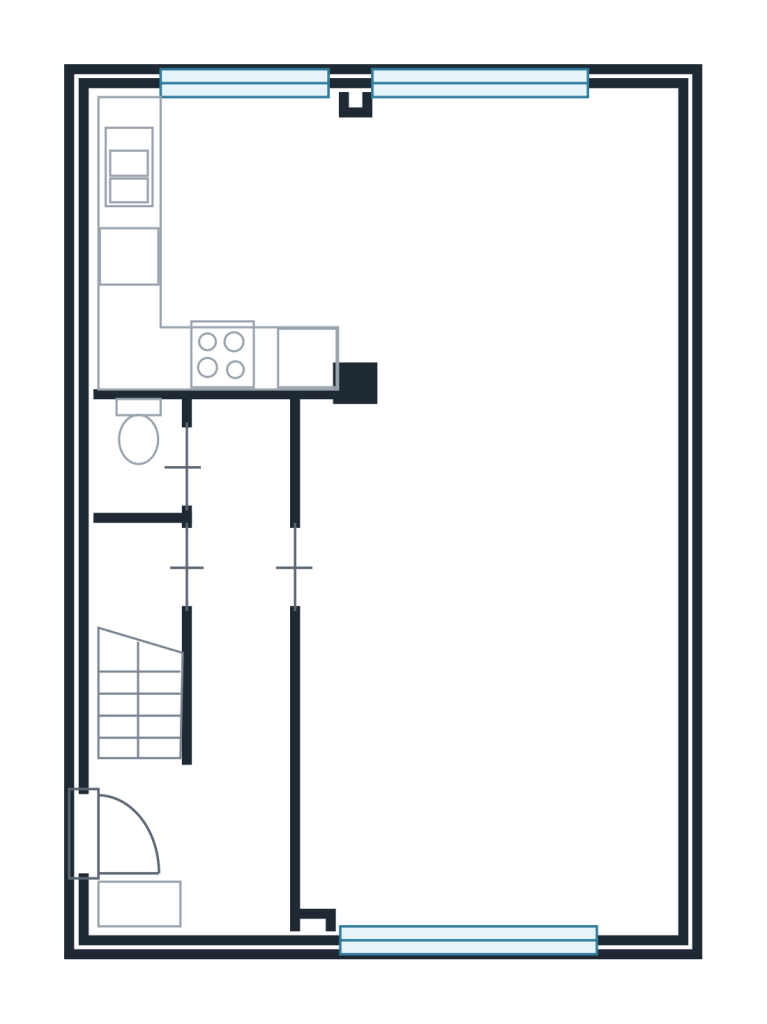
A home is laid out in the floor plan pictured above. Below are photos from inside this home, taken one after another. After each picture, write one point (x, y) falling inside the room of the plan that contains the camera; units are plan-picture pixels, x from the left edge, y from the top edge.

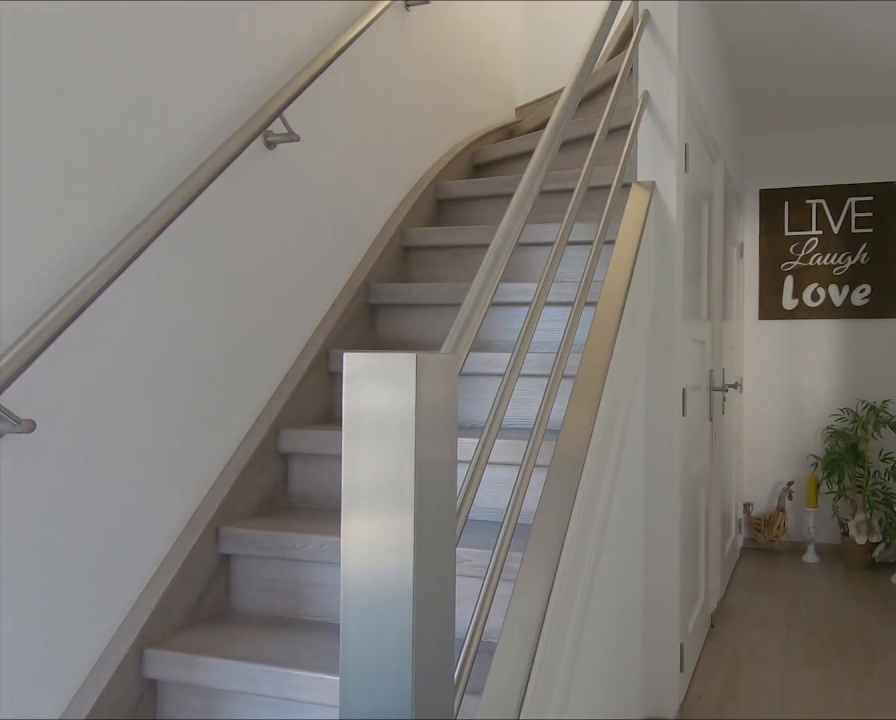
(222, 692)
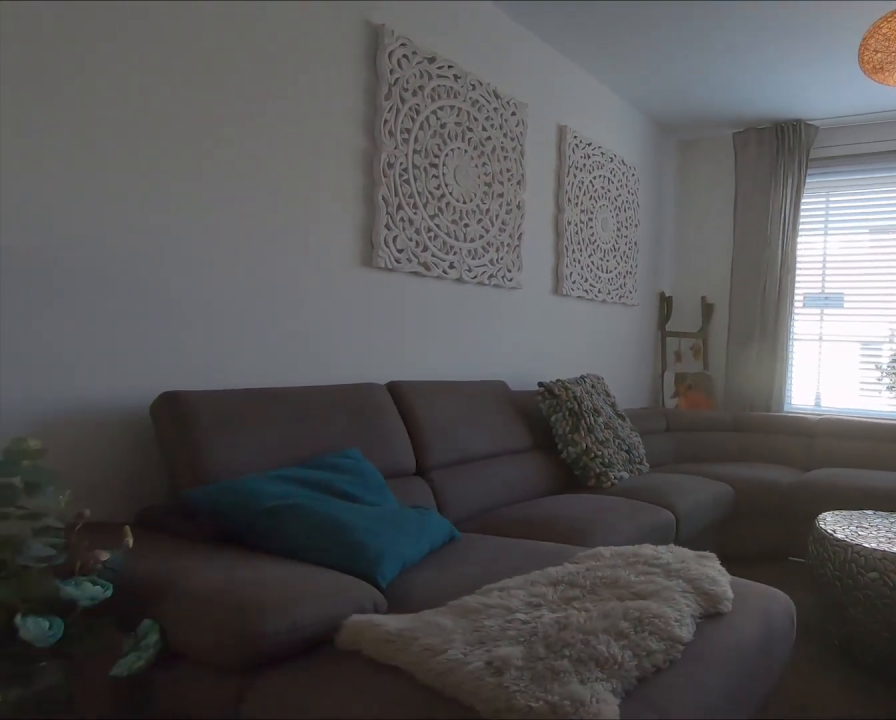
(497, 529)
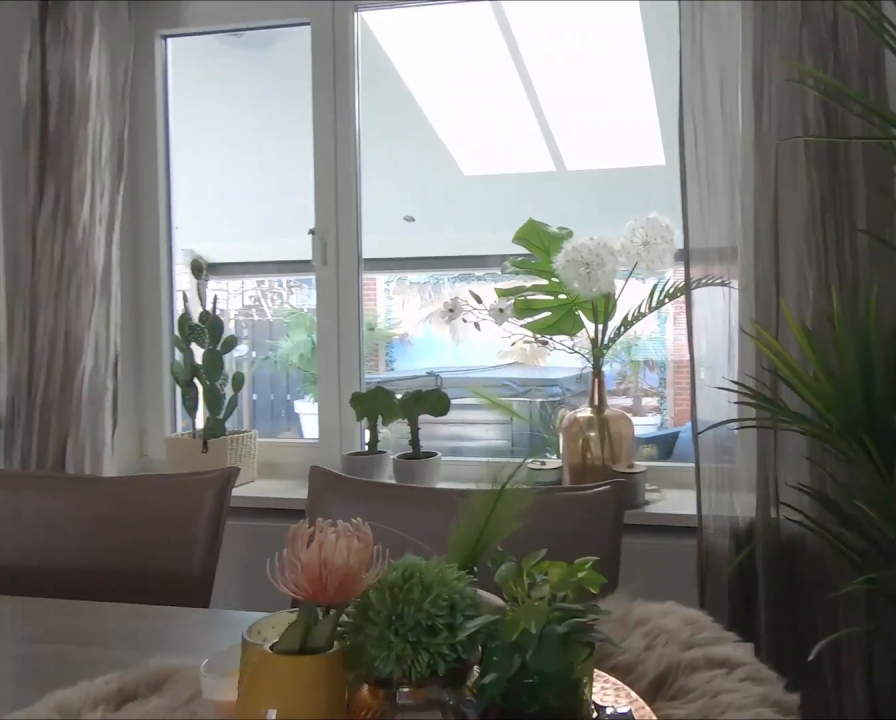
(497, 529)
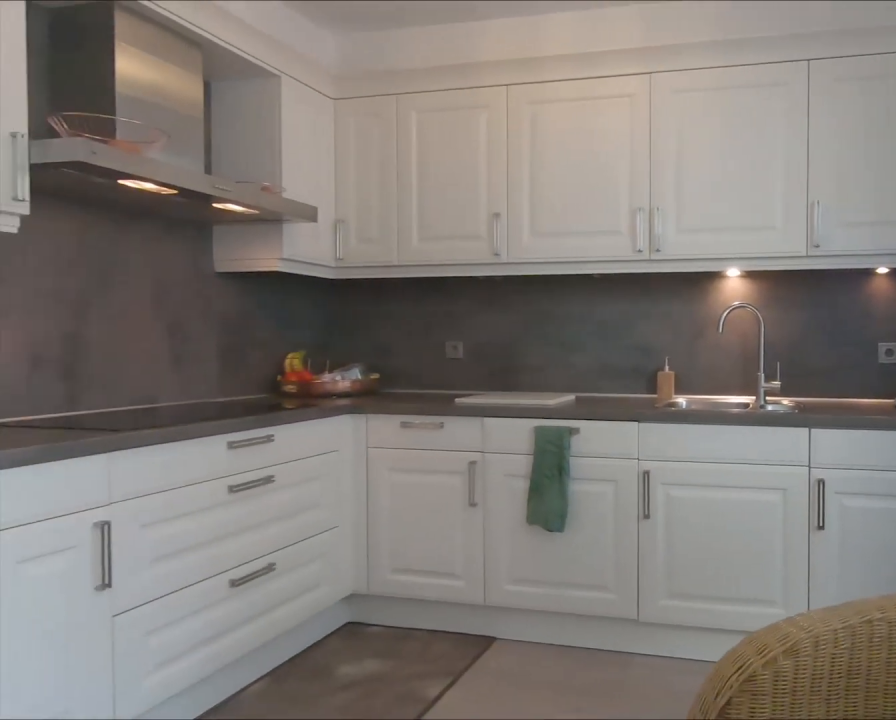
(266, 214)
